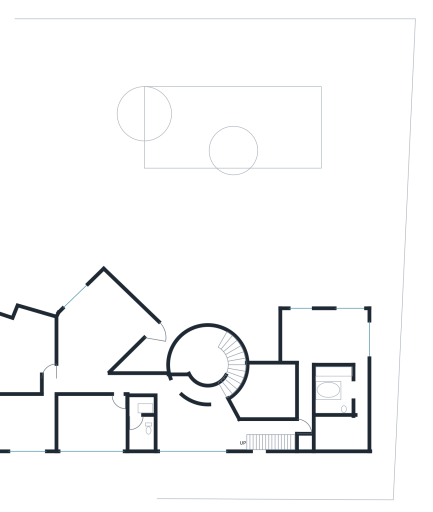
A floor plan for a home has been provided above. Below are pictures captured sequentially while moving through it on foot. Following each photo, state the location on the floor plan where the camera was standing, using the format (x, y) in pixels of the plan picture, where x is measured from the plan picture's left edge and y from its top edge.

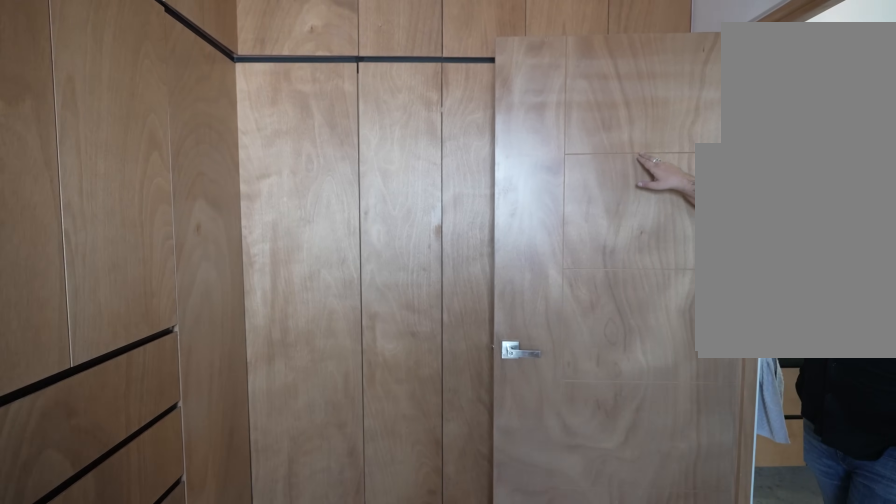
(338, 435)
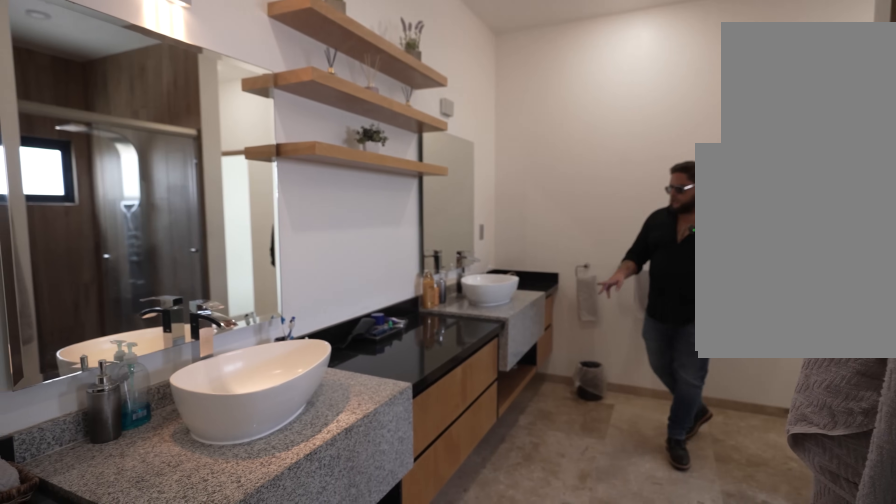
(350, 391)
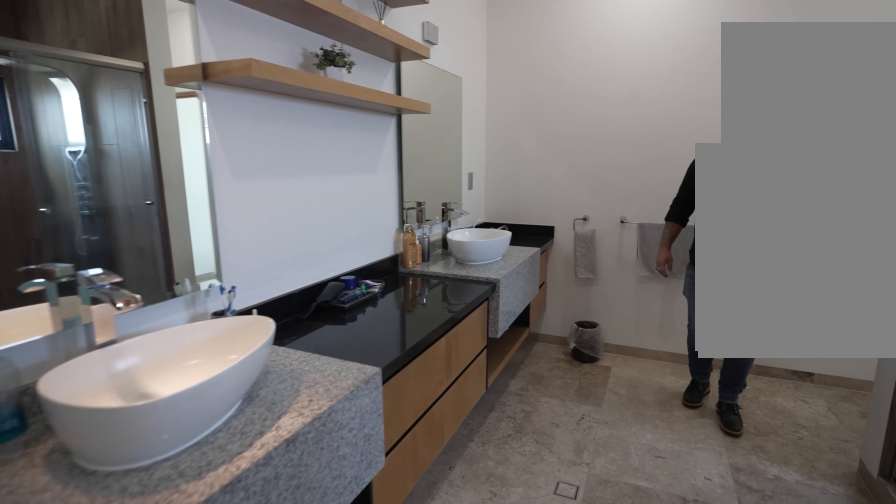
(355, 384)
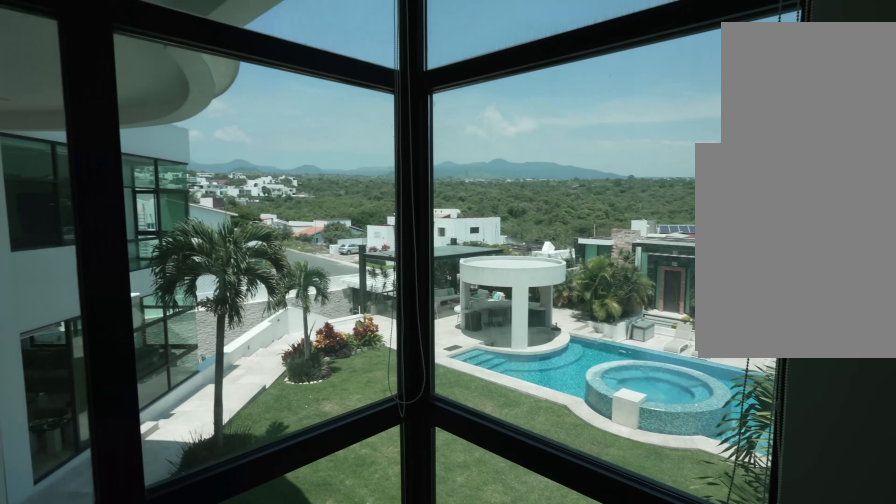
(317, 320)
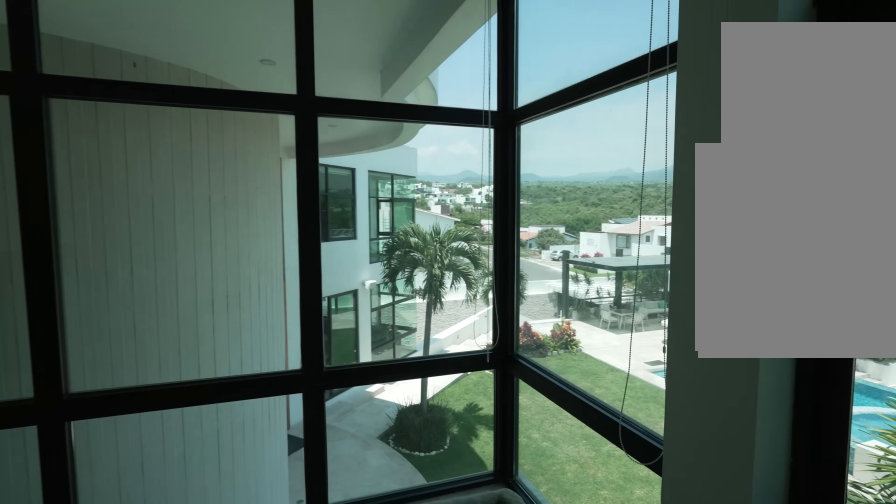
(317, 320)
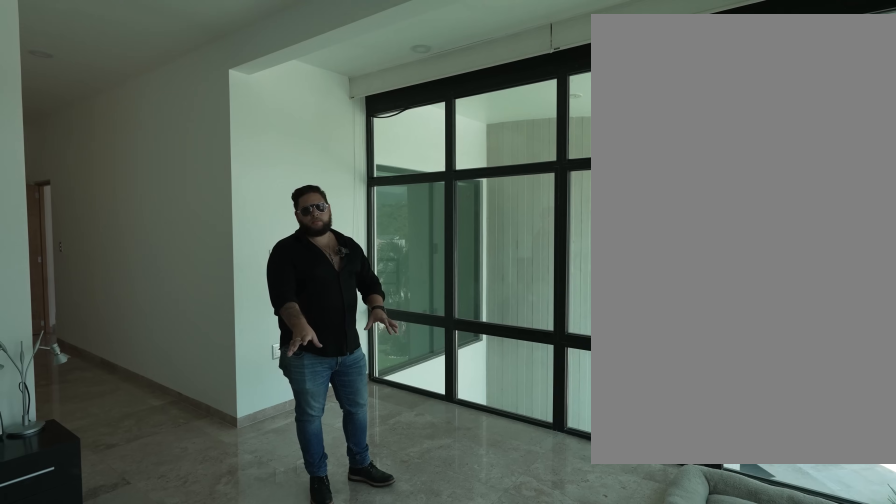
(317, 320)
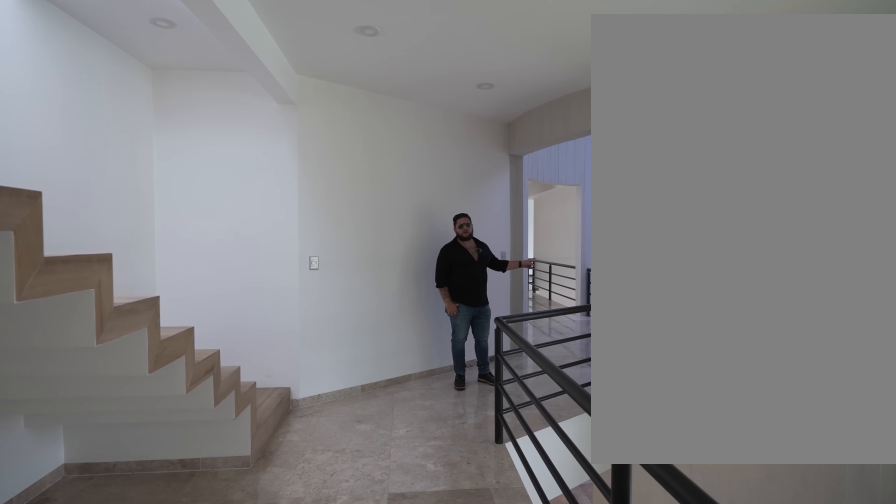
(280, 425)
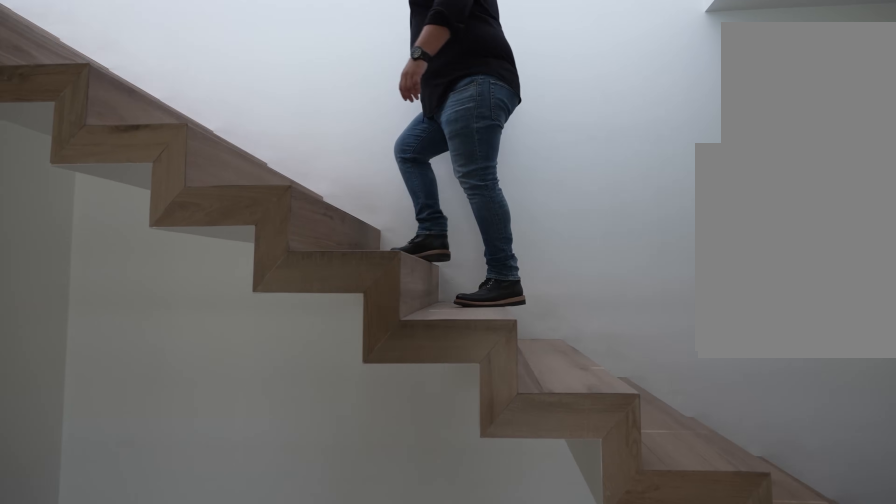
(266, 426)
